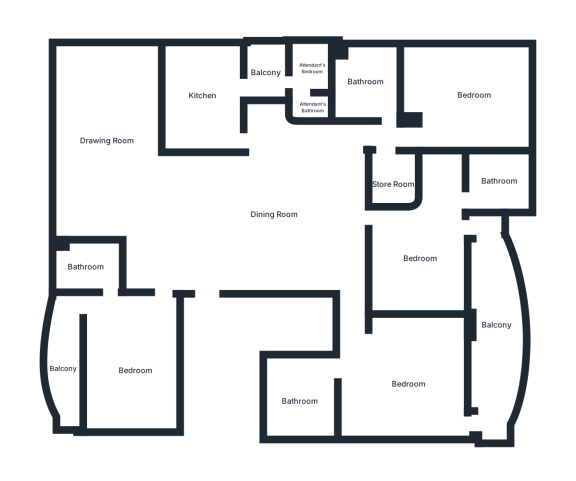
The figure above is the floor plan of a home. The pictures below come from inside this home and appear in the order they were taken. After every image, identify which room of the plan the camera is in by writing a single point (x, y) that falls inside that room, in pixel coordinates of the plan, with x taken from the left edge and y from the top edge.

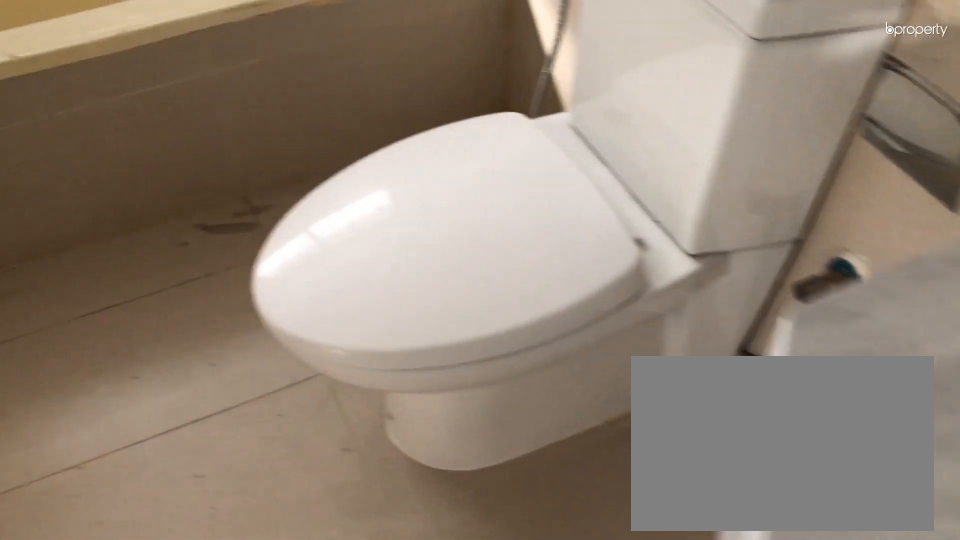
(297, 397)
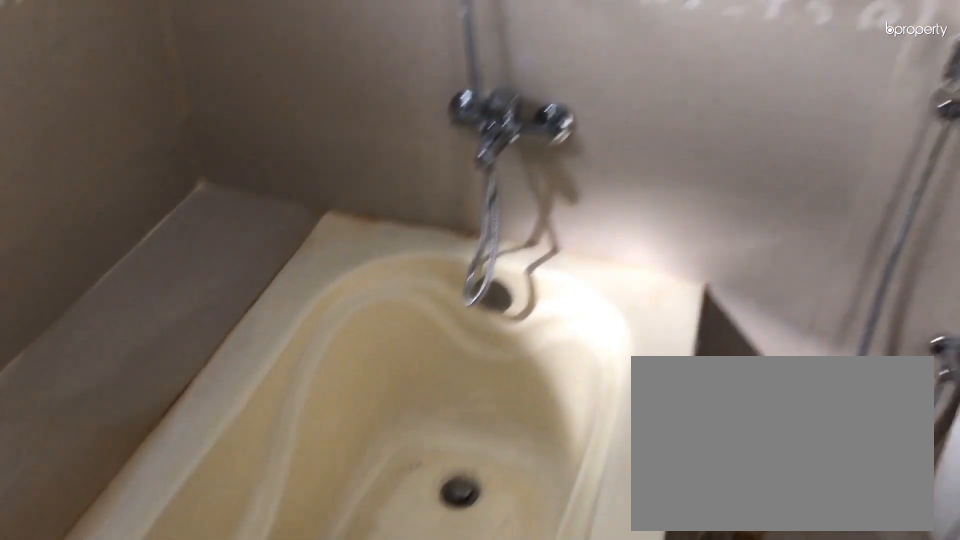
(297, 397)
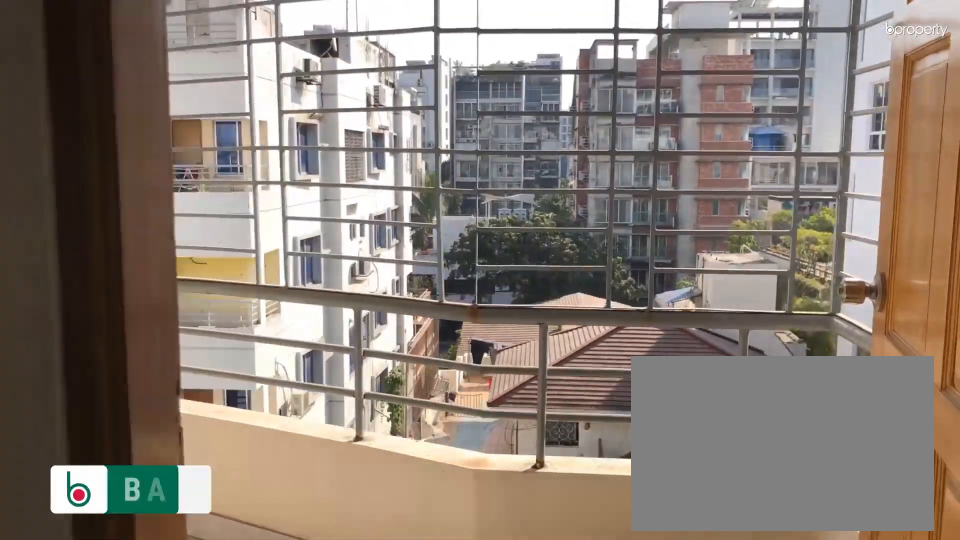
(491, 392)
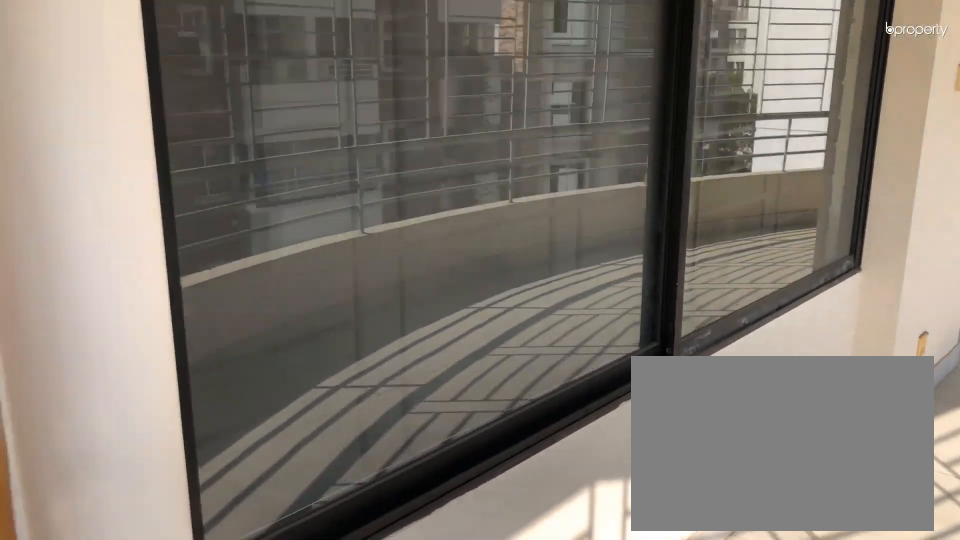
(496, 307)
